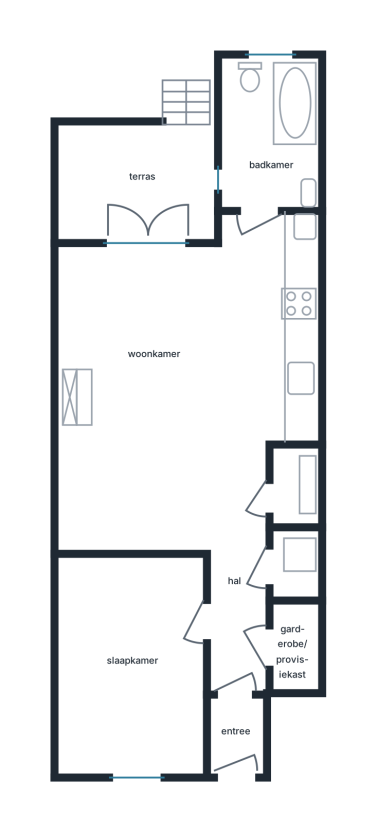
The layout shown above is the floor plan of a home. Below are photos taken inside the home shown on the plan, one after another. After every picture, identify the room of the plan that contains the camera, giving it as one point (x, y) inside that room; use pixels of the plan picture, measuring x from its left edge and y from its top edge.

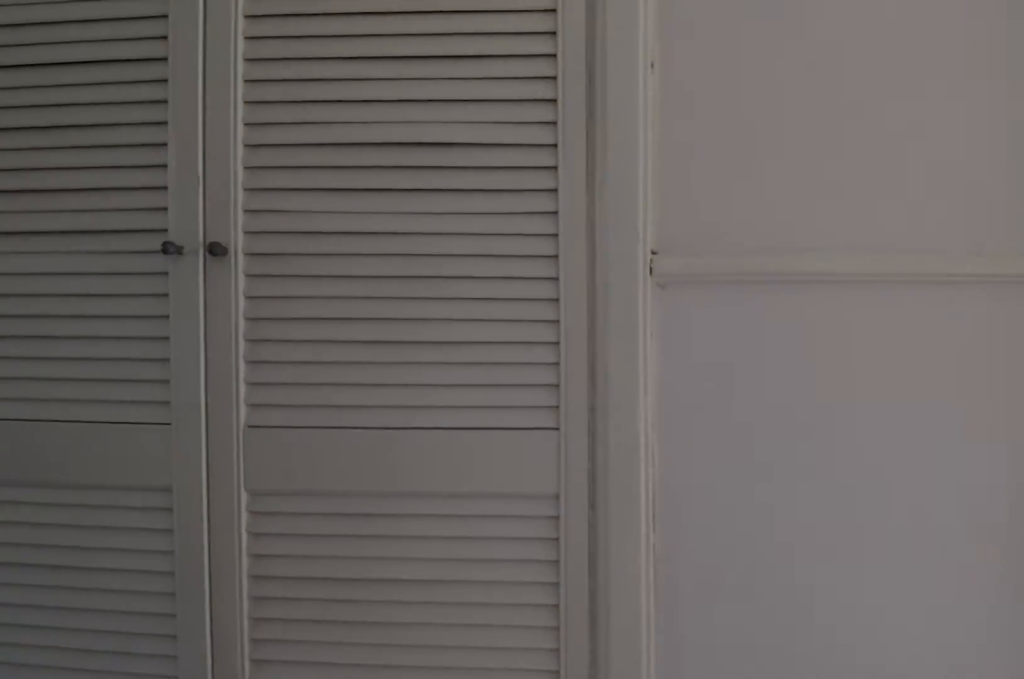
(237, 660)
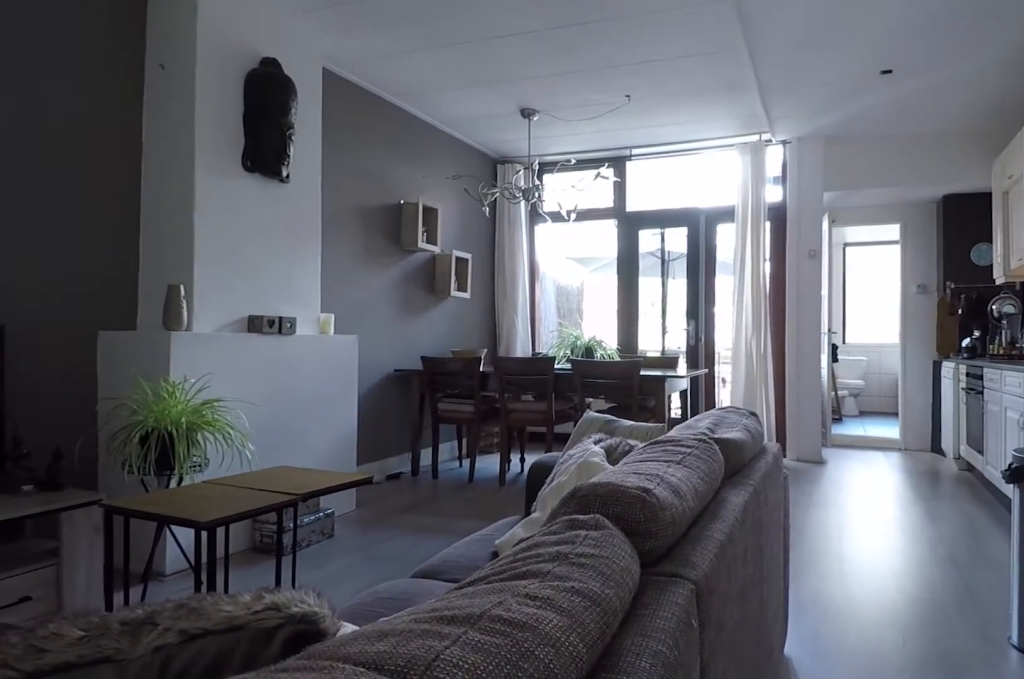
(162, 499)
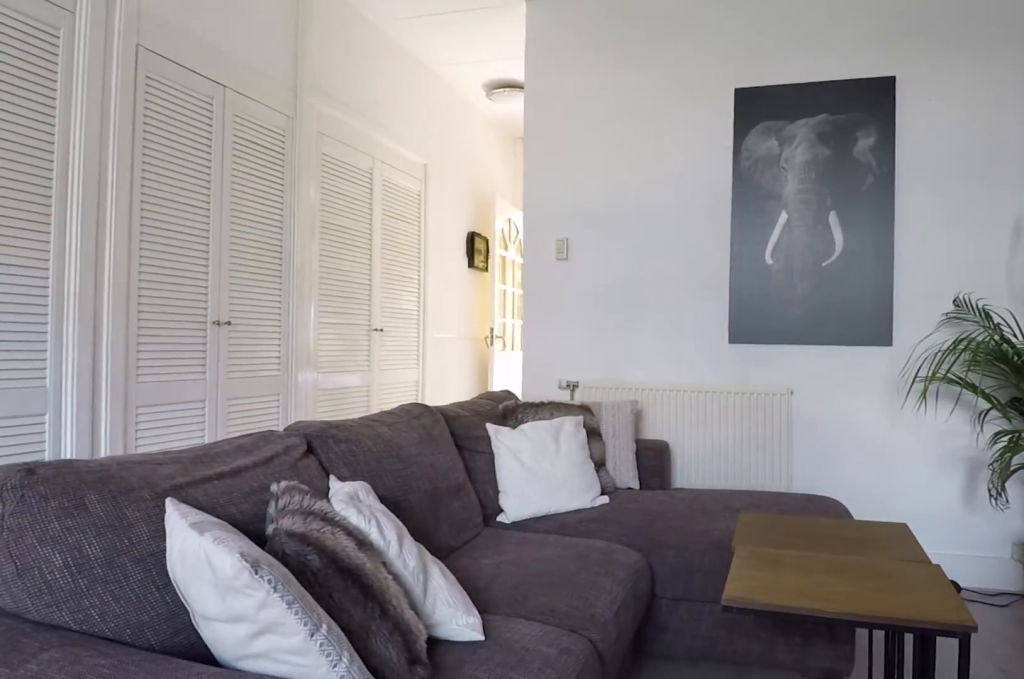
(162, 499)
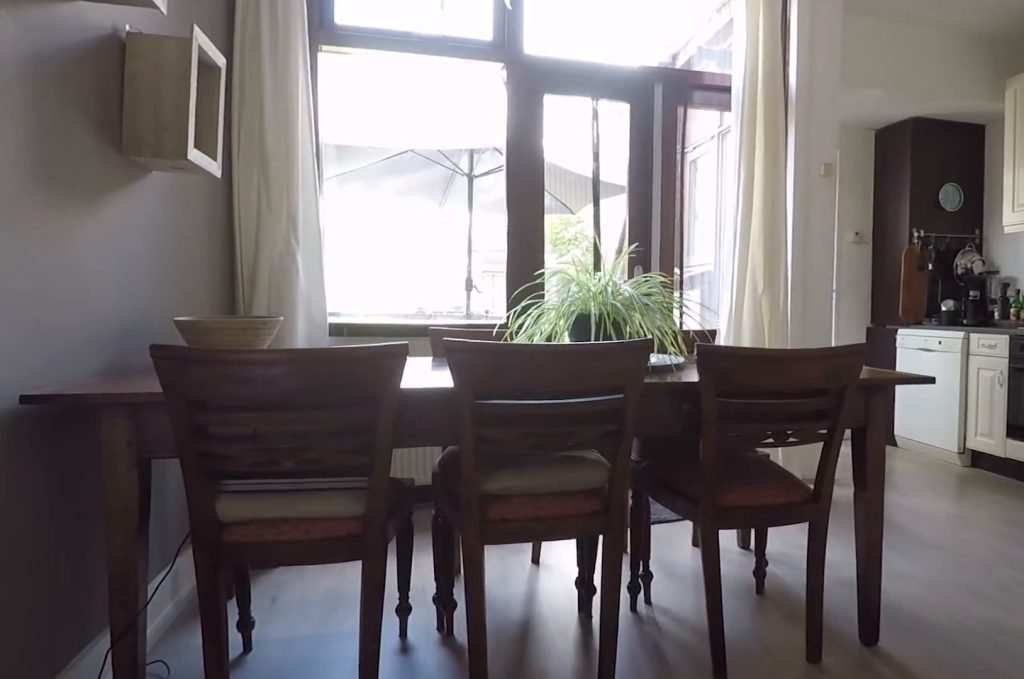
(196, 339)
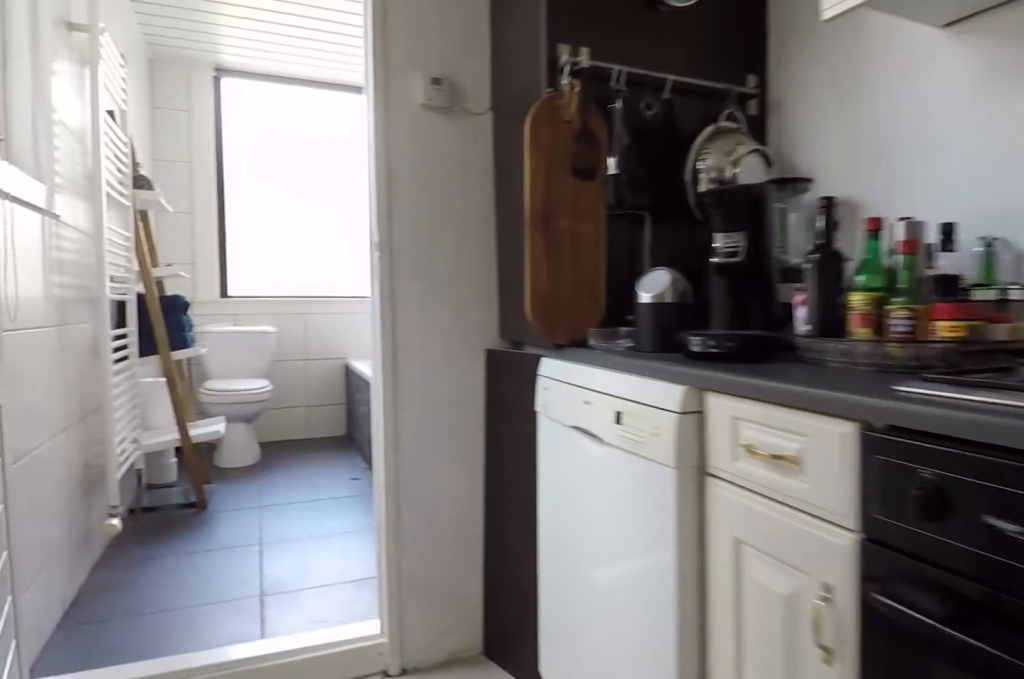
(196, 339)
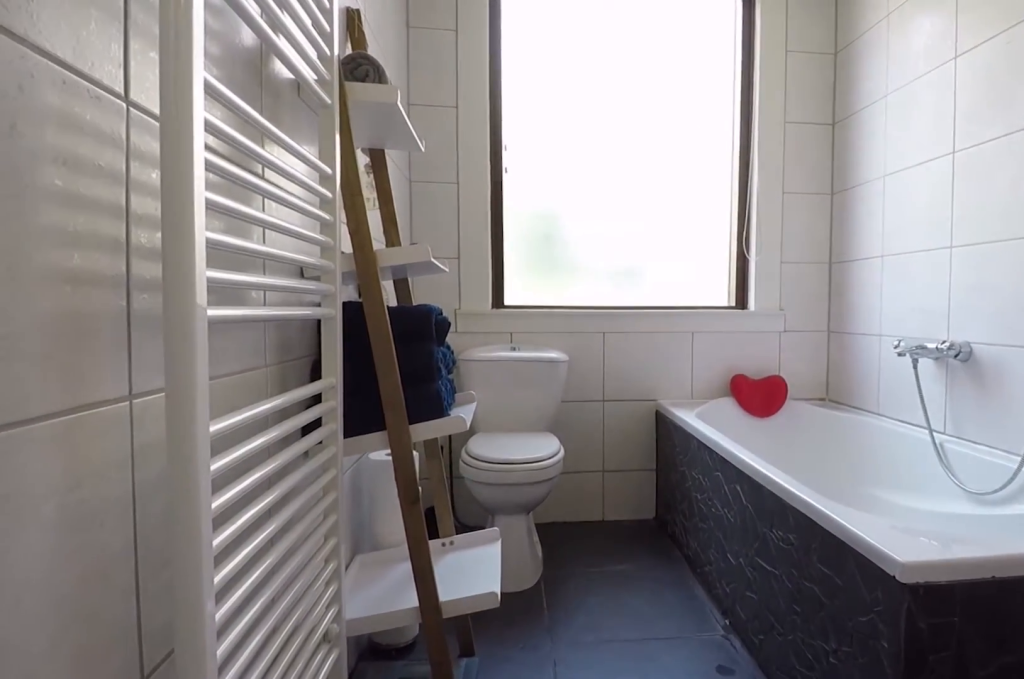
(273, 135)
